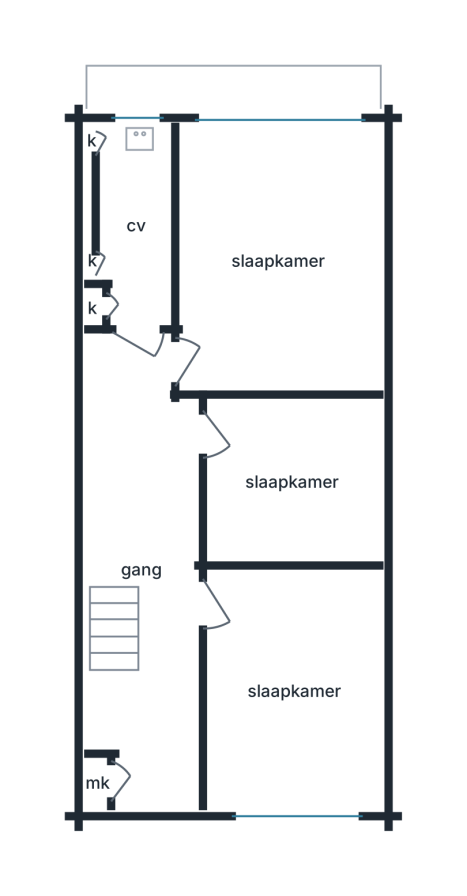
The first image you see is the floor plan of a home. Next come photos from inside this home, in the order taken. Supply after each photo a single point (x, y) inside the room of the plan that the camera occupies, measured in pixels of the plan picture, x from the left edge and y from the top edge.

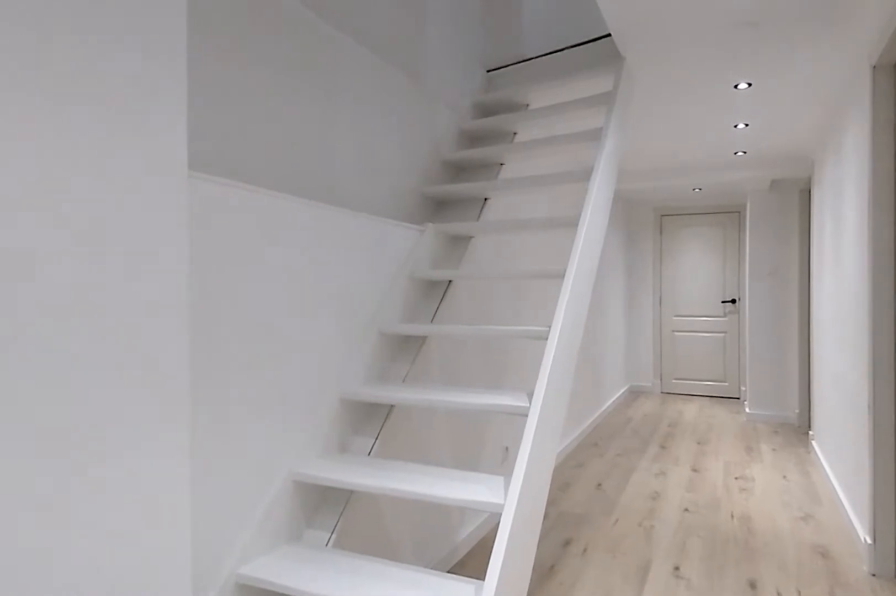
(145, 563)
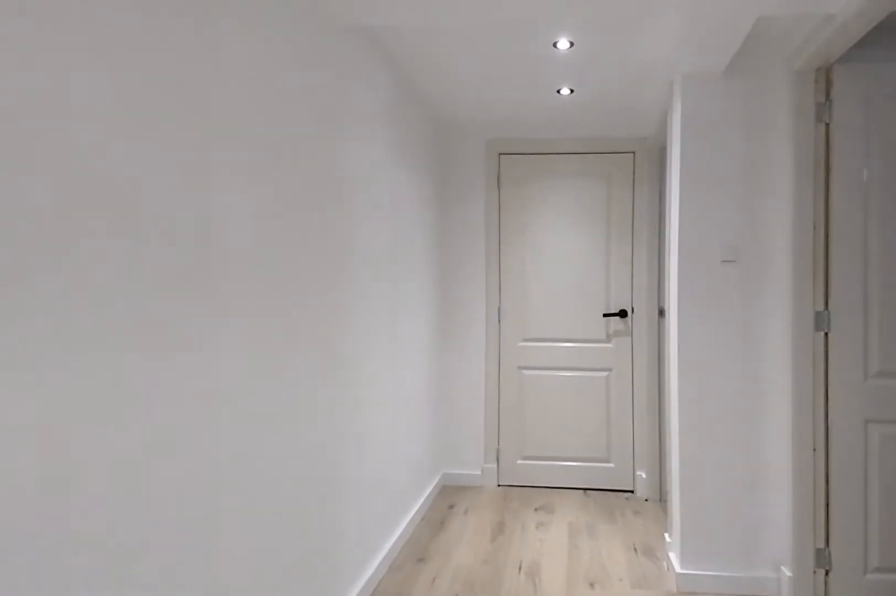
(145, 563)
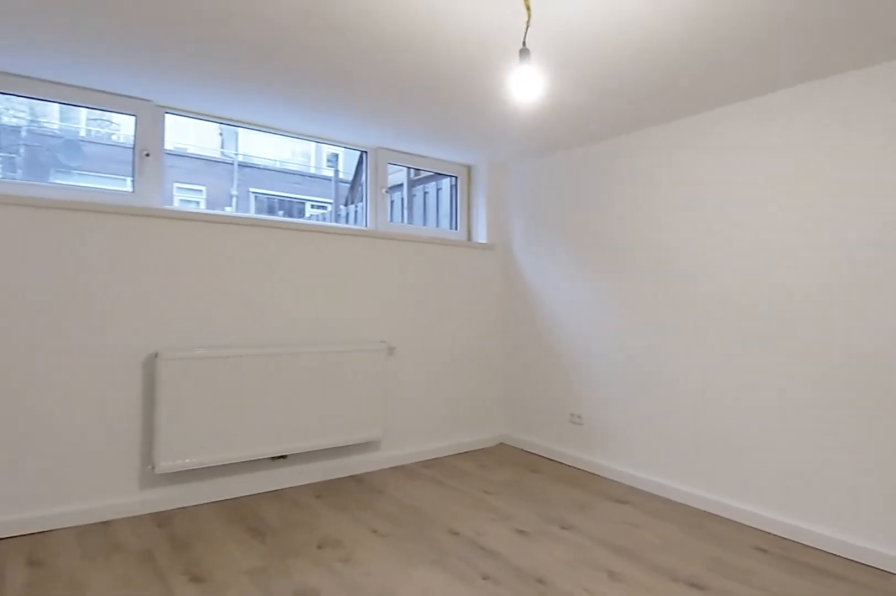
(228, 221)
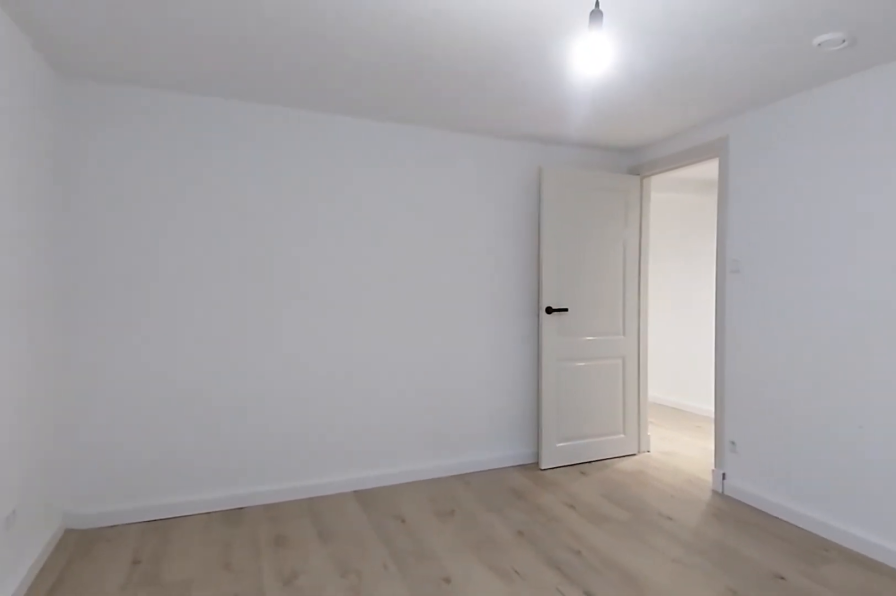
(228, 221)
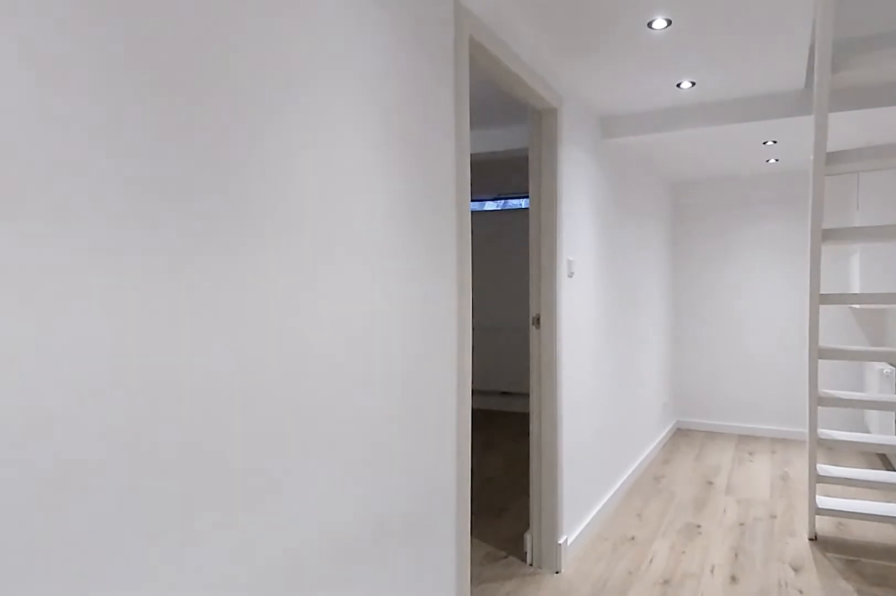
(145, 562)
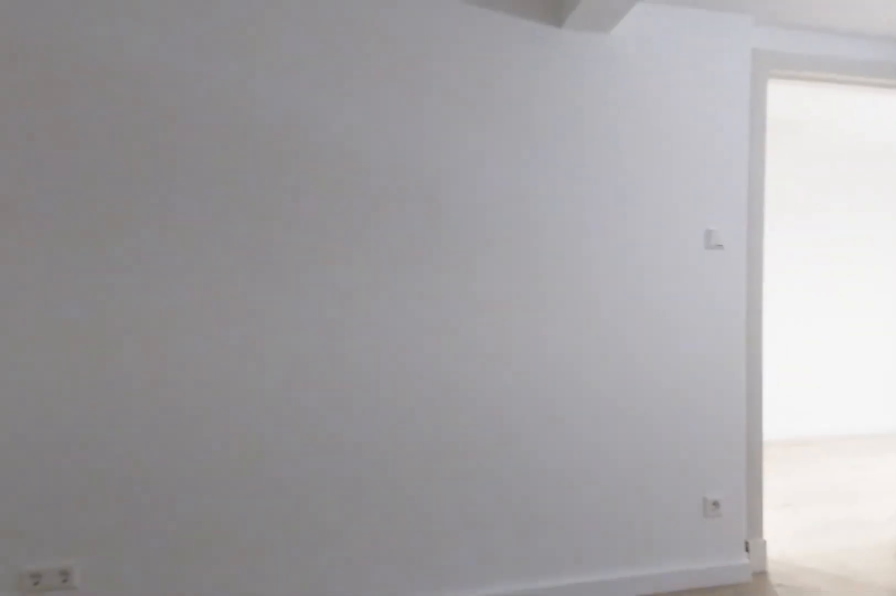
(291, 803)
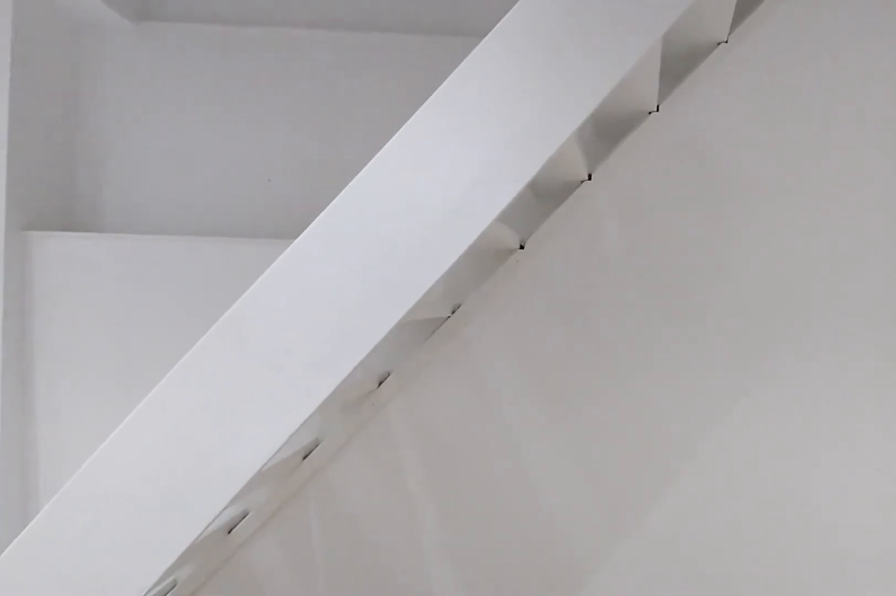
(145, 563)
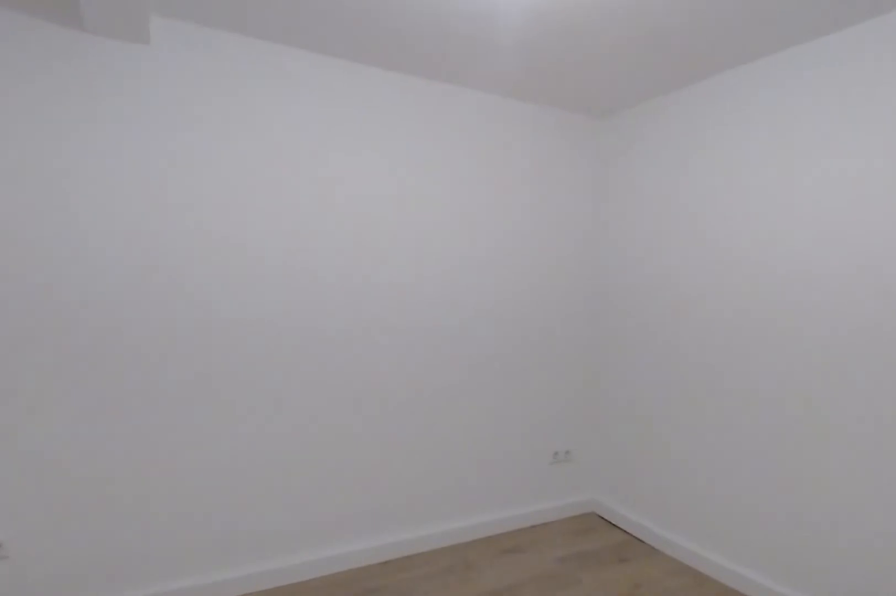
(291, 482)
